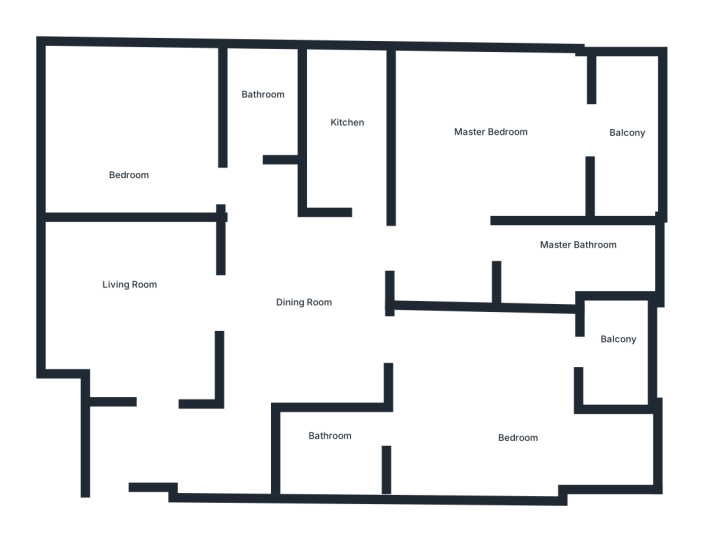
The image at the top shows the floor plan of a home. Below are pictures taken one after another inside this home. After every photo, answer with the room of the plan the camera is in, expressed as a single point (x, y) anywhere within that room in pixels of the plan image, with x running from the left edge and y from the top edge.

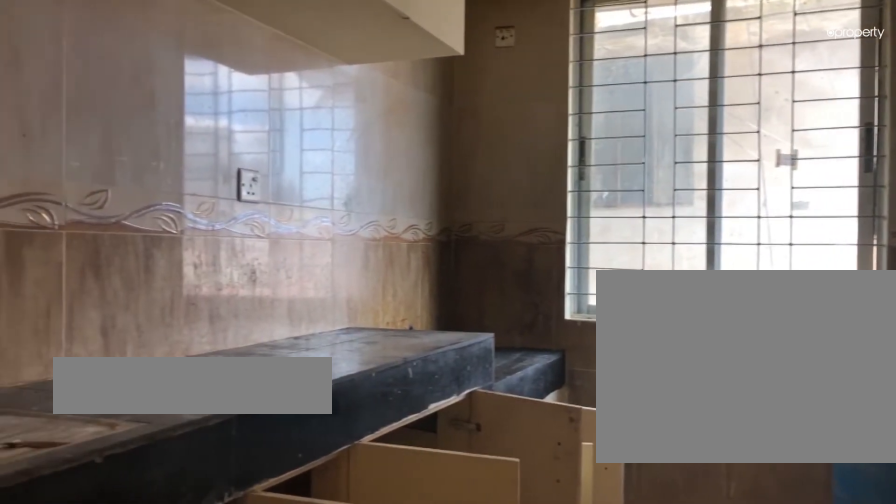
(347, 131)
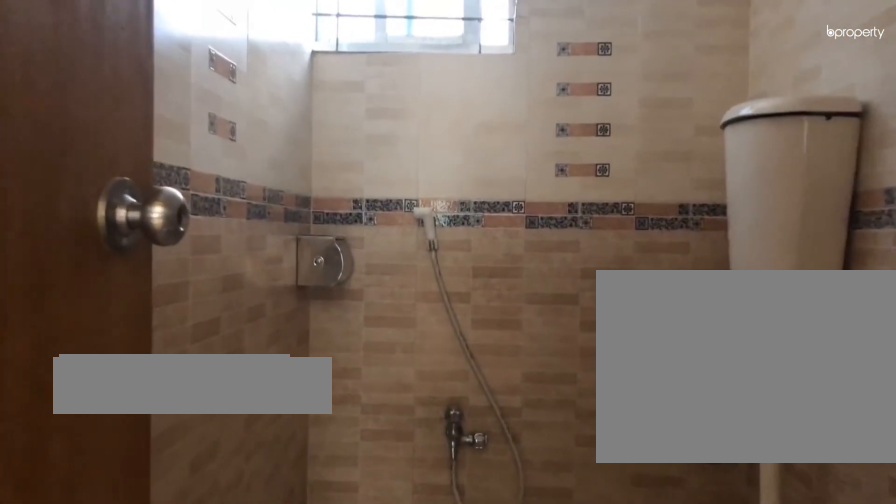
(263, 94)
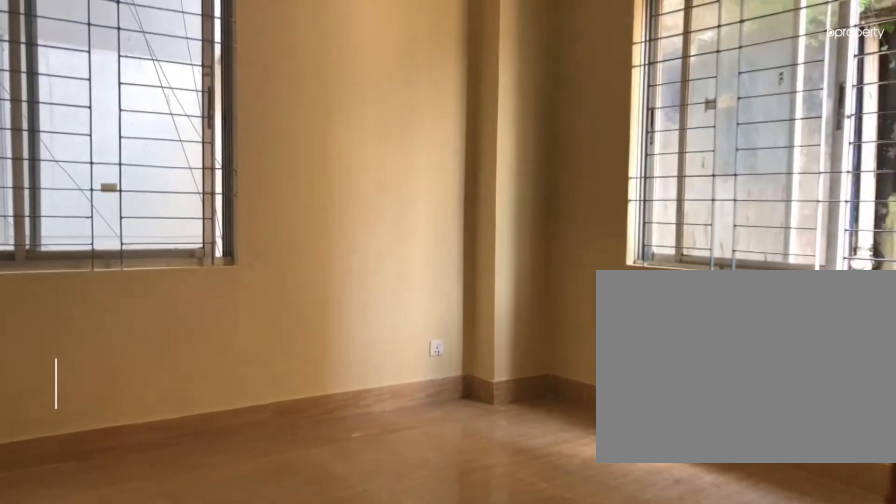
(132, 114)
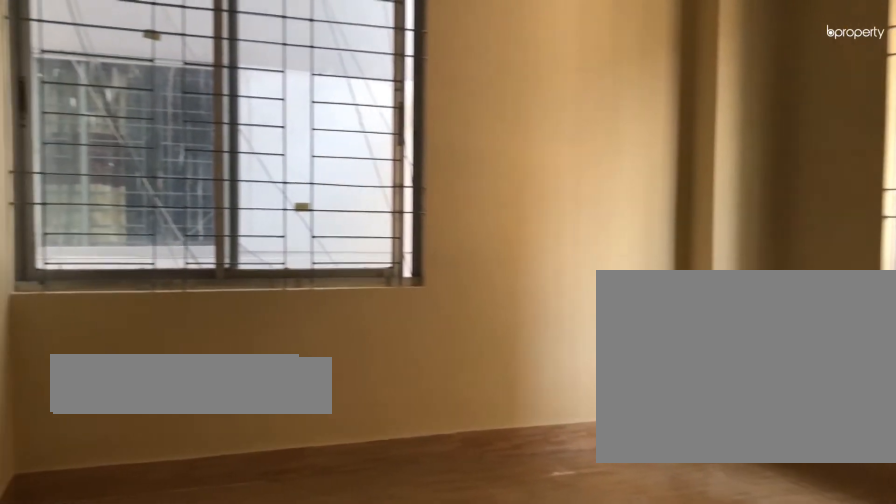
(132, 114)
